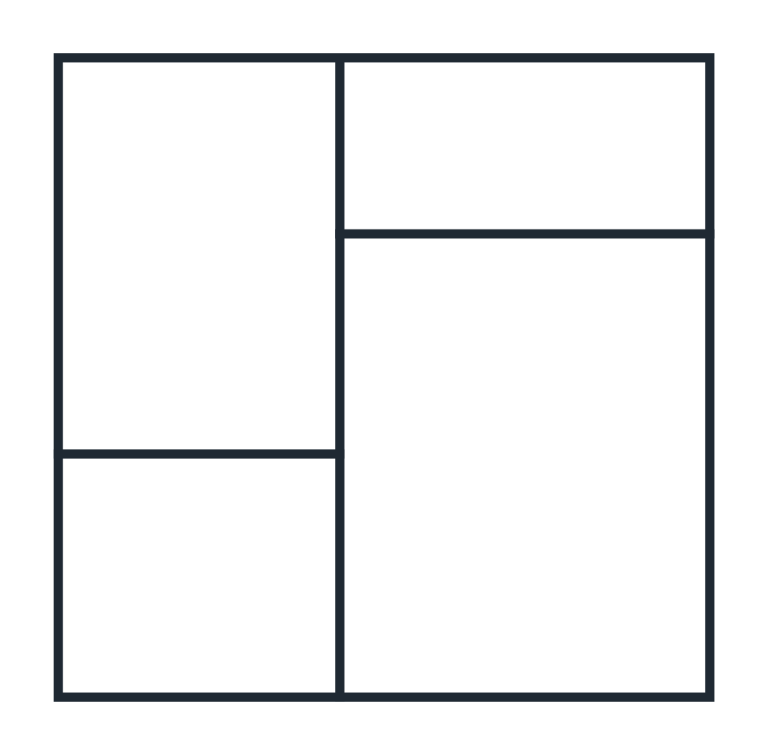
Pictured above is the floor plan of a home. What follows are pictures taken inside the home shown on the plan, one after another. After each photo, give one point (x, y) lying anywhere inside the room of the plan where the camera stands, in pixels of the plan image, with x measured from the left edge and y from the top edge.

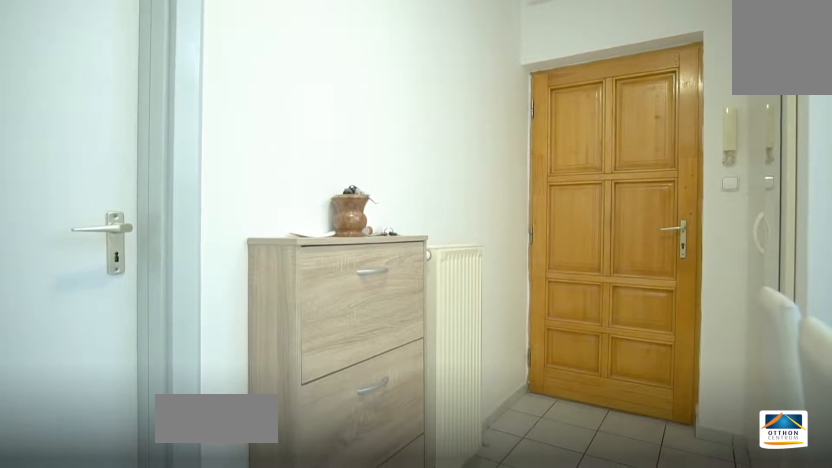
(577, 324)
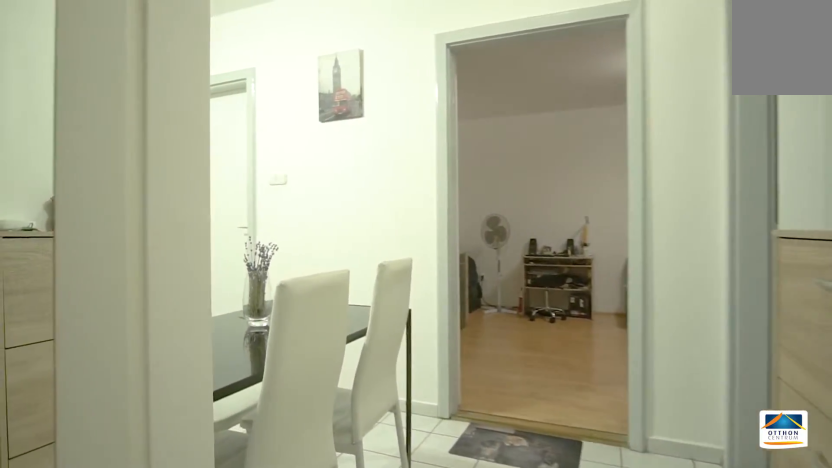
(576, 326)
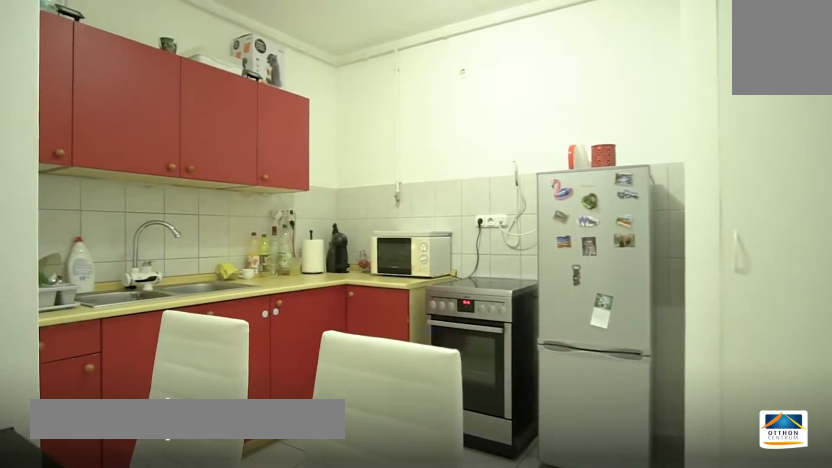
(518, 450)
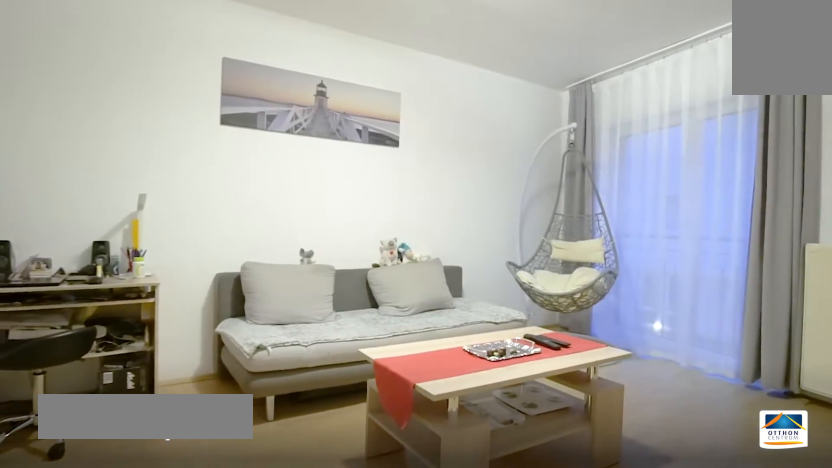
(229, 267)
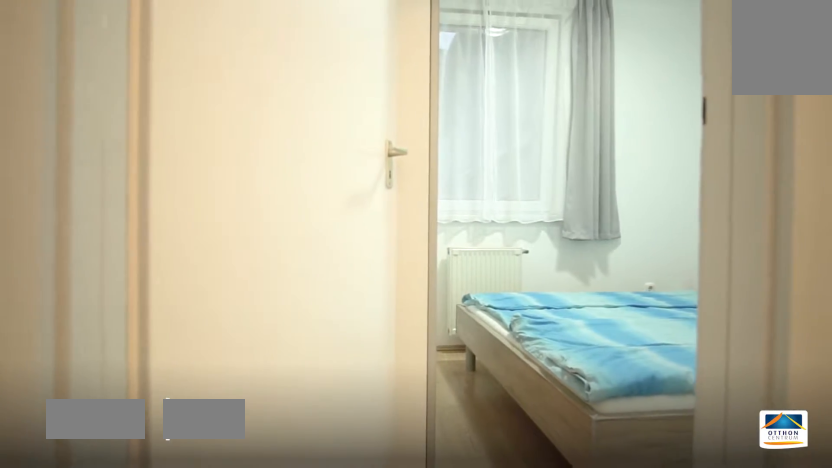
(524, 148)
